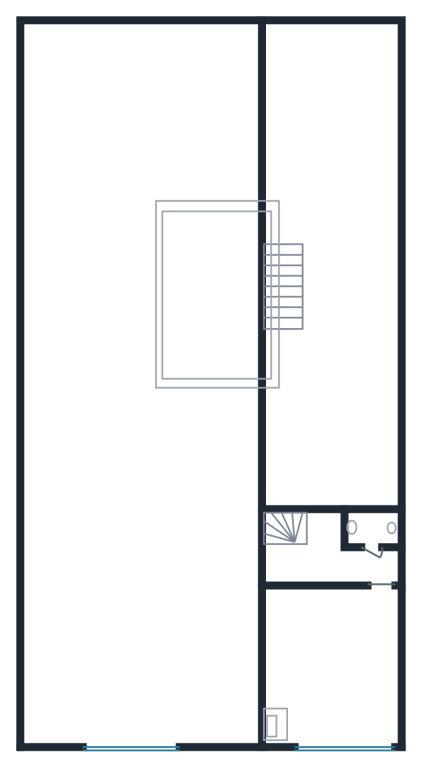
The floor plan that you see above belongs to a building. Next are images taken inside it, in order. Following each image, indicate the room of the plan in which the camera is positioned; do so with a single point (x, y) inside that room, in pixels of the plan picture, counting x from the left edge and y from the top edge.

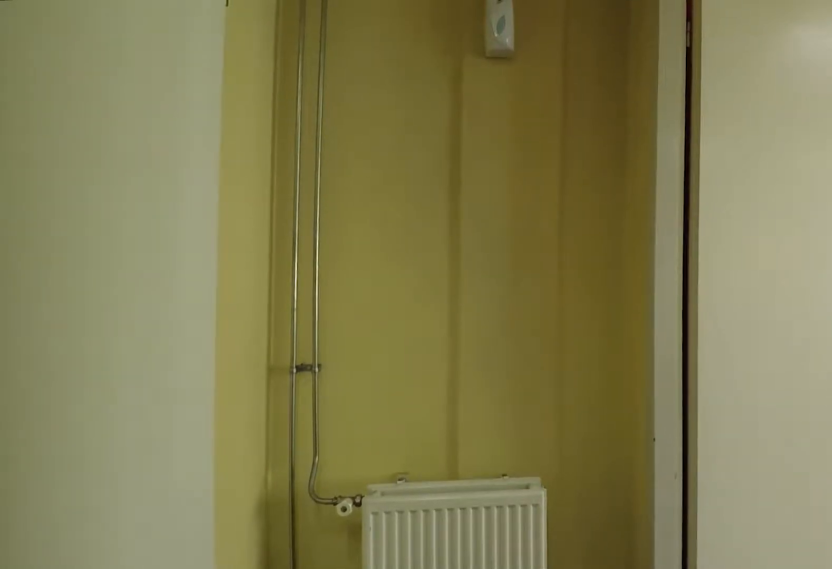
(326, 556)
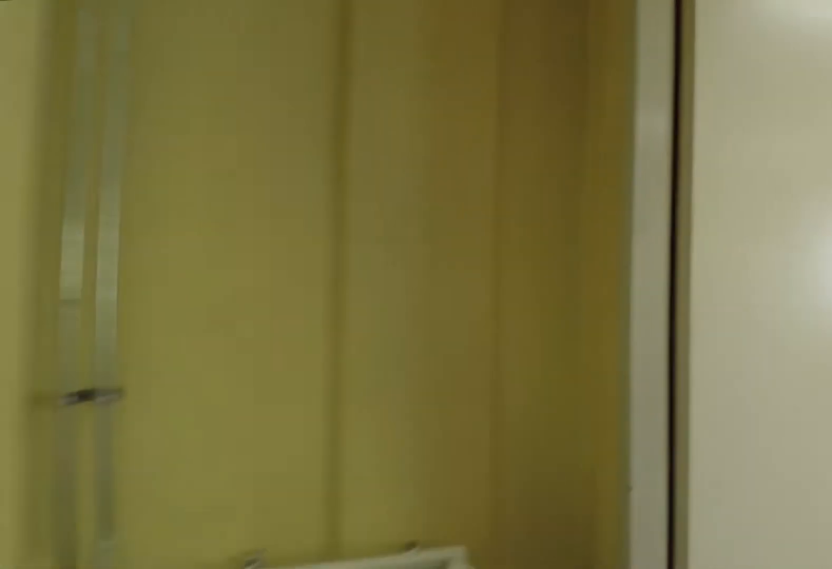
(326, 556)
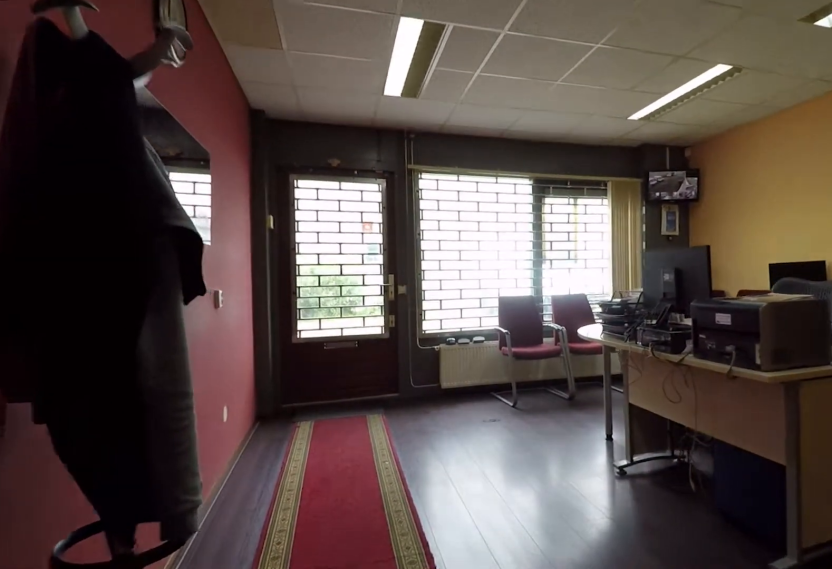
(332, 663)
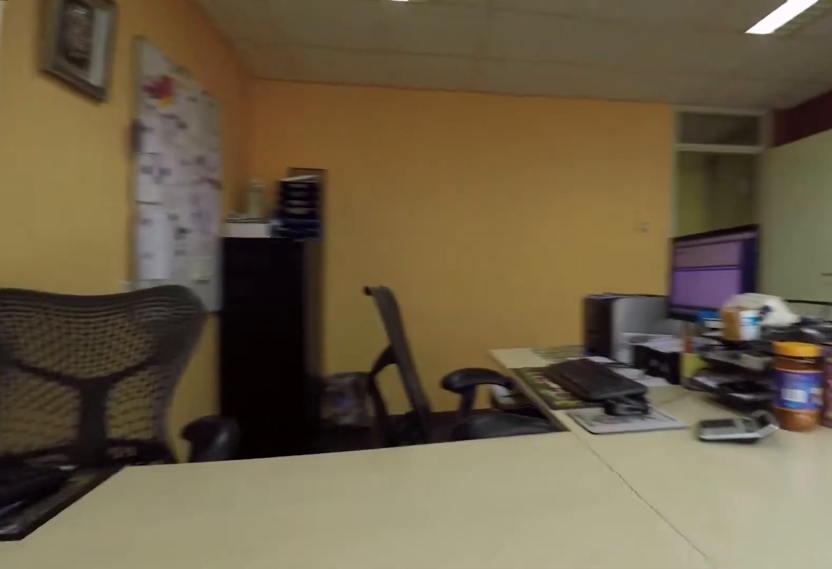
(332, 663)
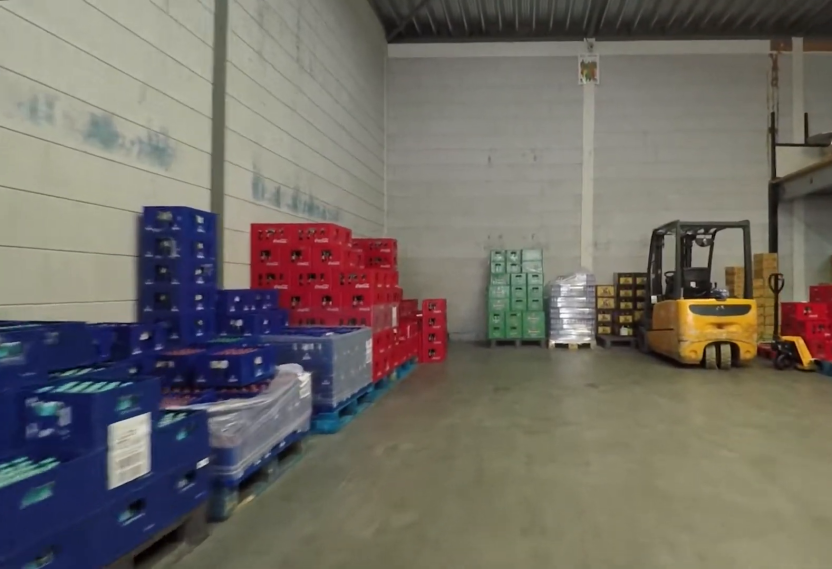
(31, 483)
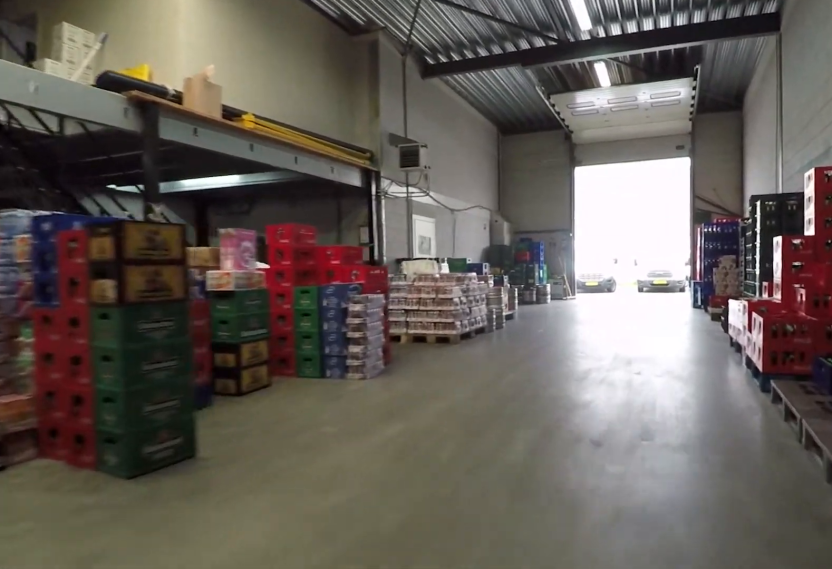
(34, 652)
